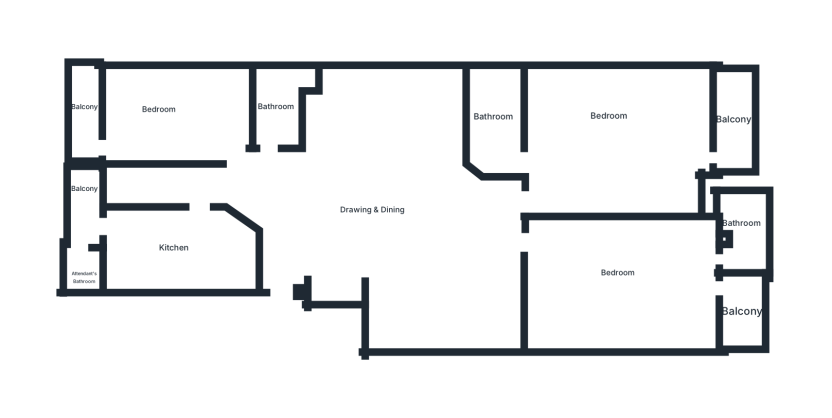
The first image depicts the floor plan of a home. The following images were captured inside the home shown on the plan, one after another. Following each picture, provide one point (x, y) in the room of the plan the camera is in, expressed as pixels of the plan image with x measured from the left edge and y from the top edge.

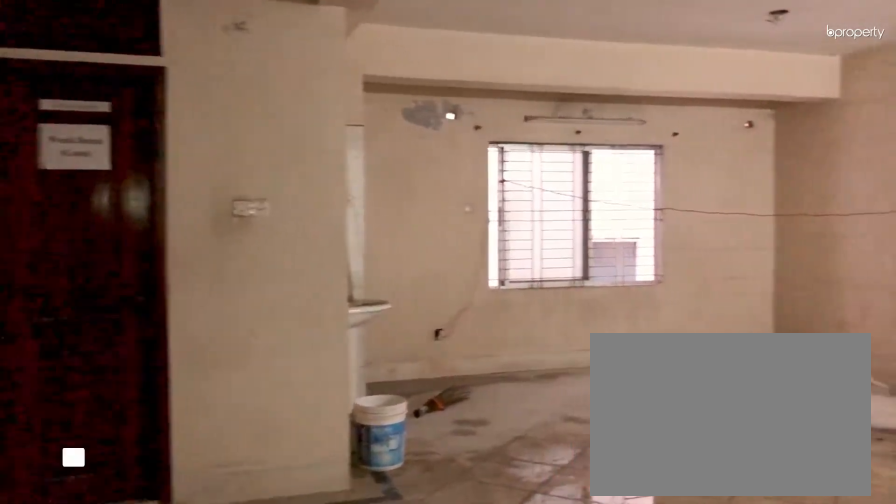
(280, 271)
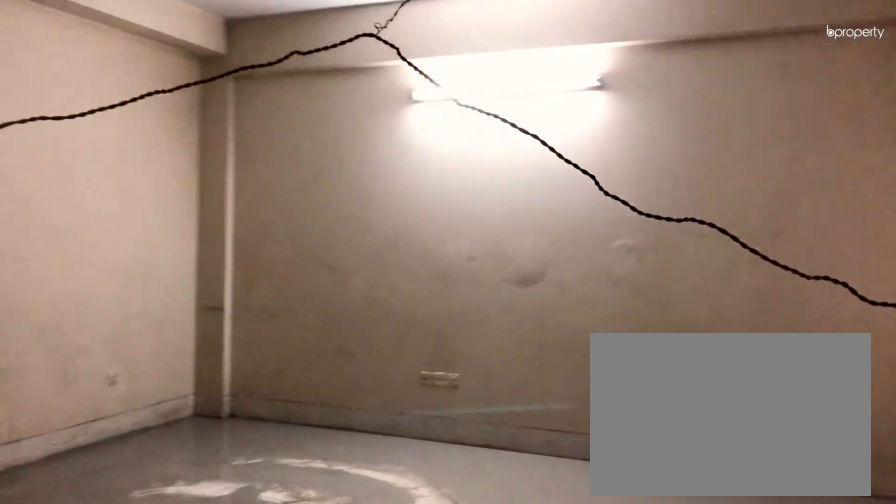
(397, 222)
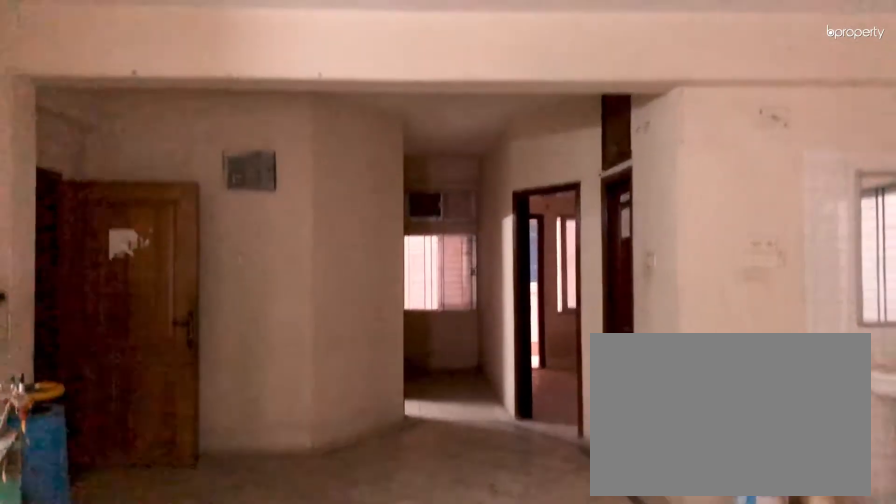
(397, 222)
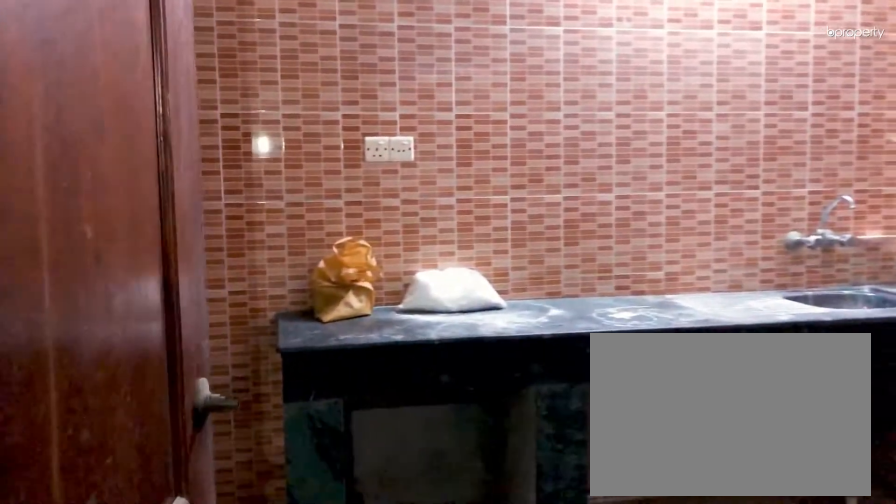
(197, 230)
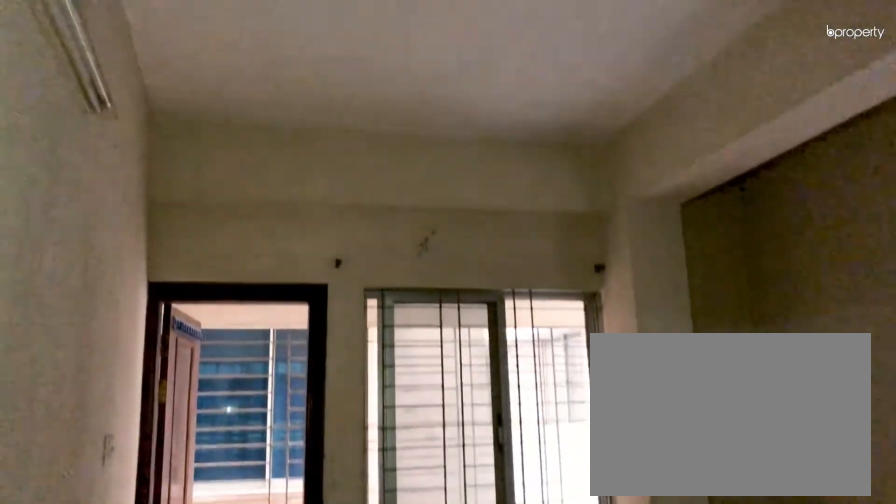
(157, 101)
